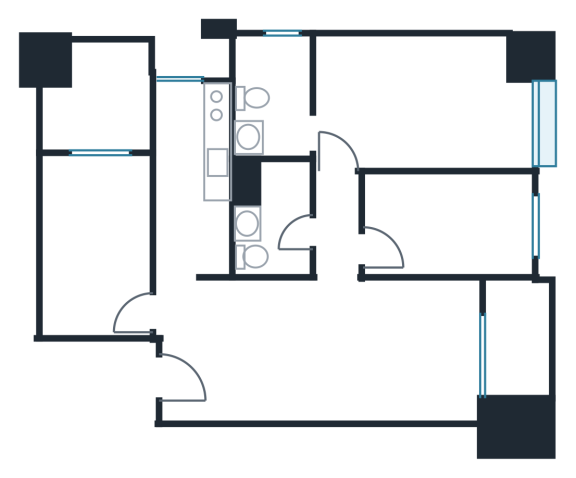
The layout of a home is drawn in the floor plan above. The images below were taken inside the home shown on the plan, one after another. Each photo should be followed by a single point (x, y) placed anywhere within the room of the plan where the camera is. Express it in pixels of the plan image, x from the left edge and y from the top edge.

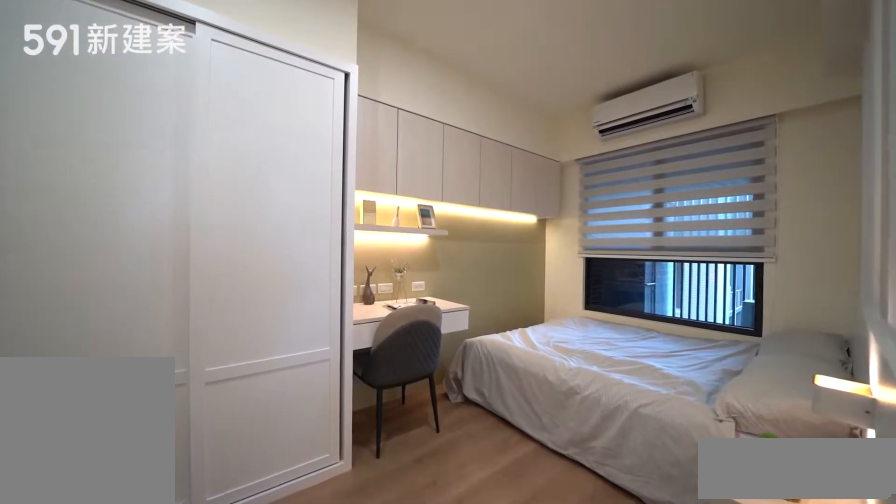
(93, 241)
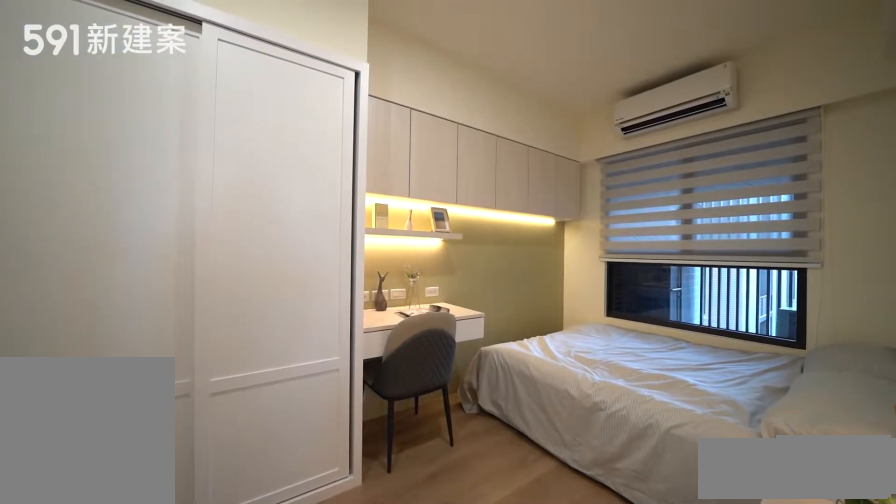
(93, 241)
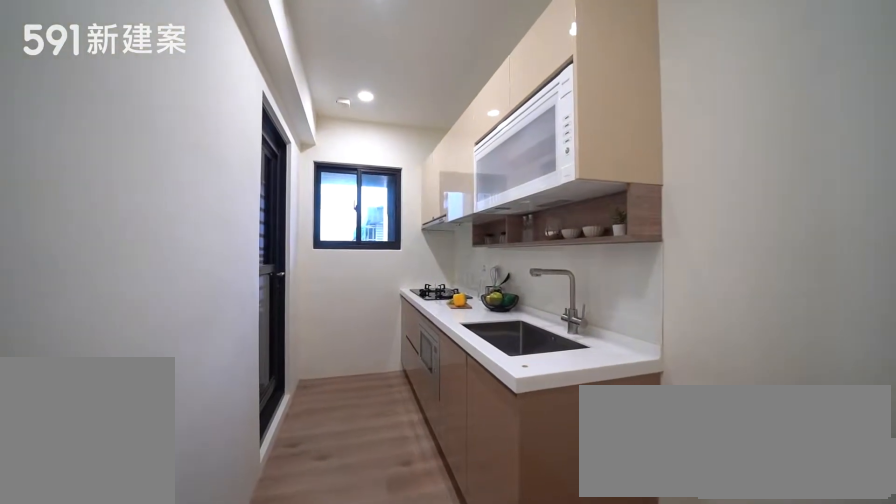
(193, 168)
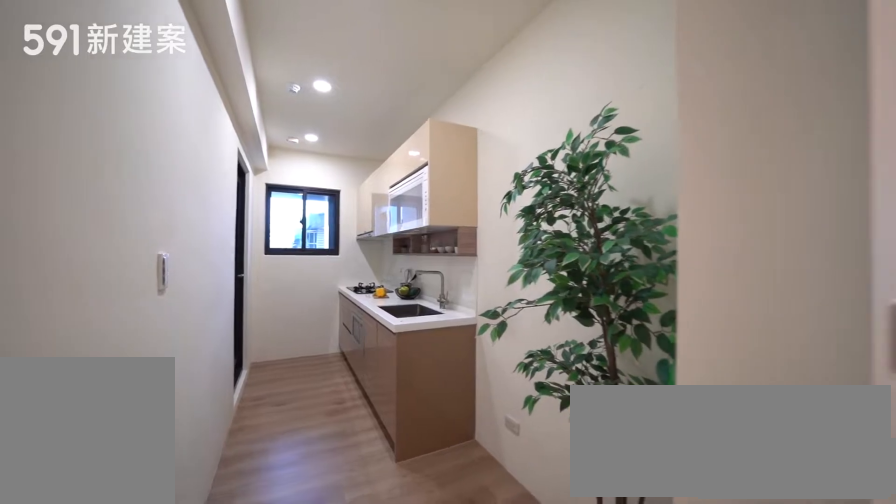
(193, 168)
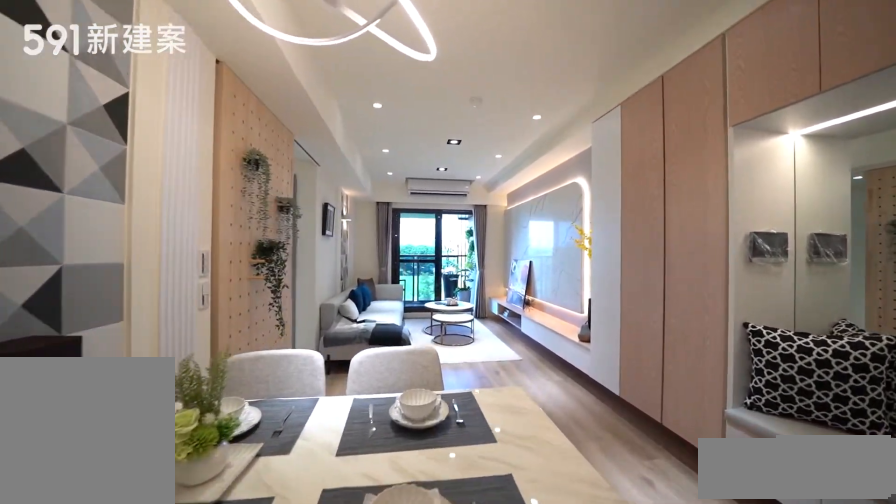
(258, 351)
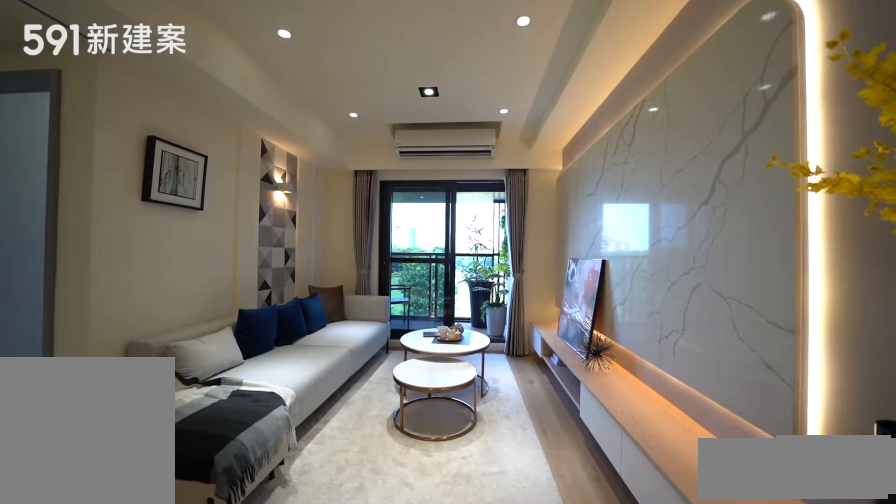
(405, 352)
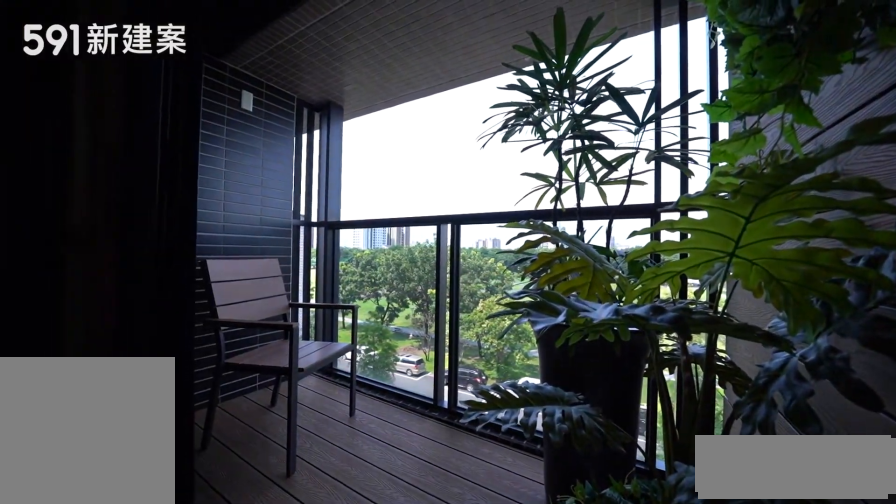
(520, 336)
